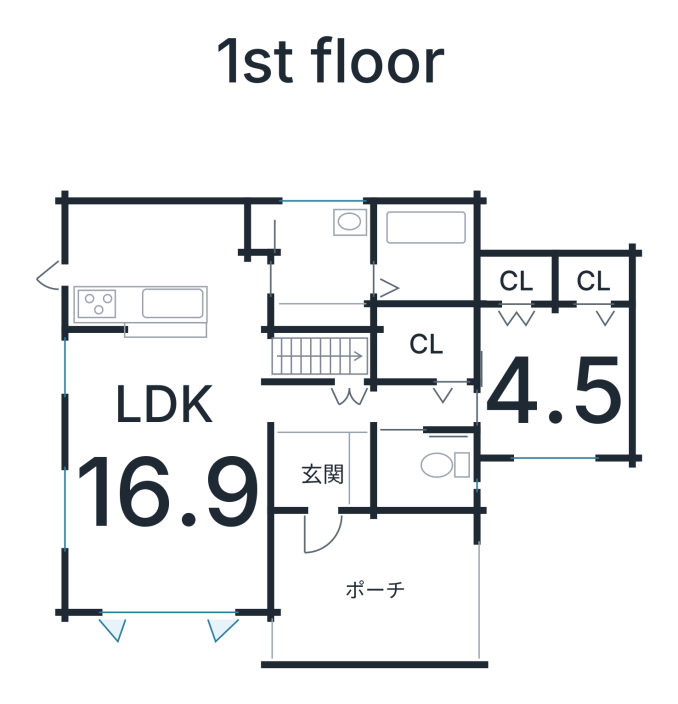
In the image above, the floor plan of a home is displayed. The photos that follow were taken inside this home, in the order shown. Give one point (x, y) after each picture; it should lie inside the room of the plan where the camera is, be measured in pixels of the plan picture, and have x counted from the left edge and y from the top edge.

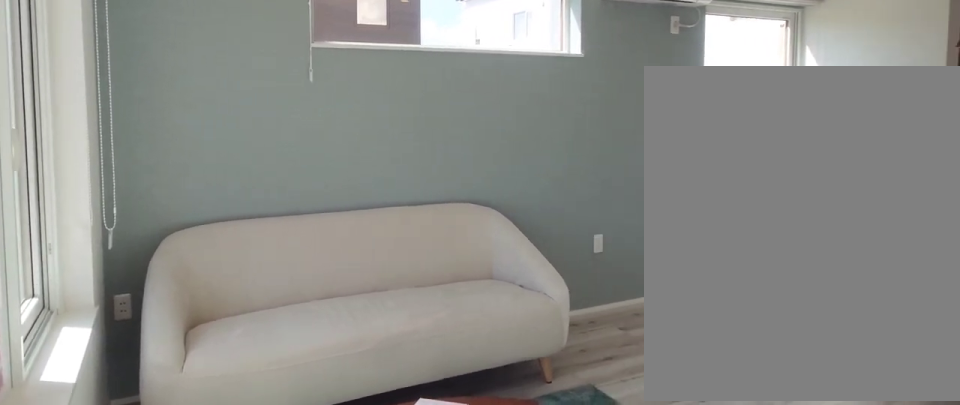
(170, 474)
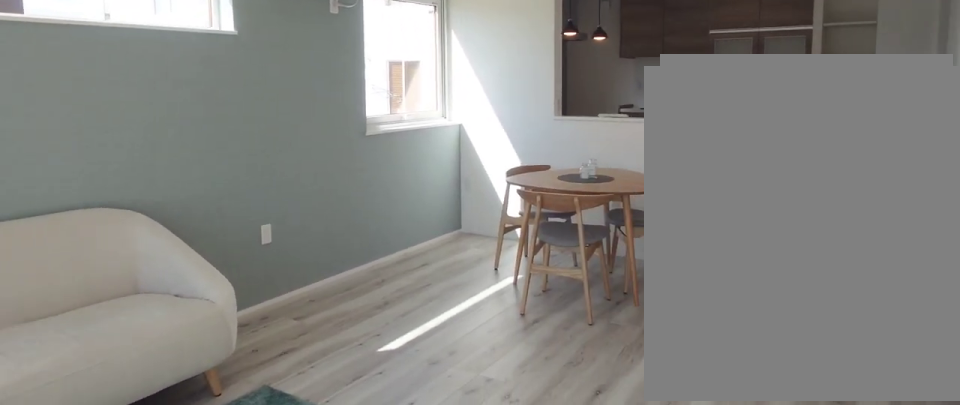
(170, 474)
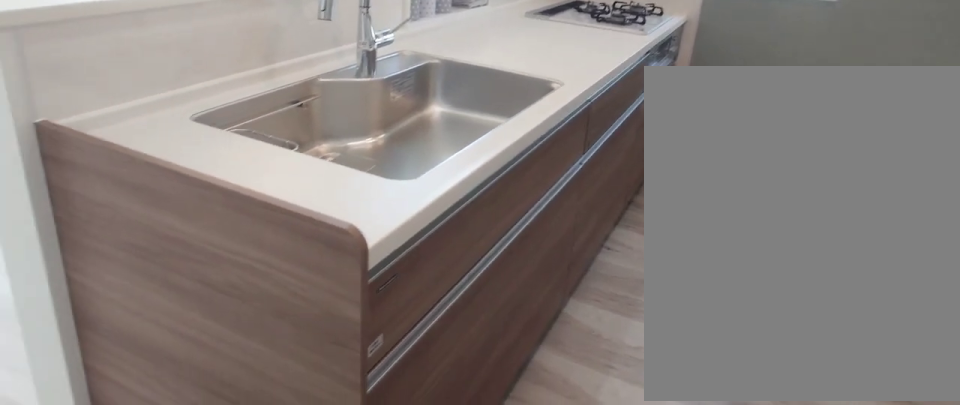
(168, 261)
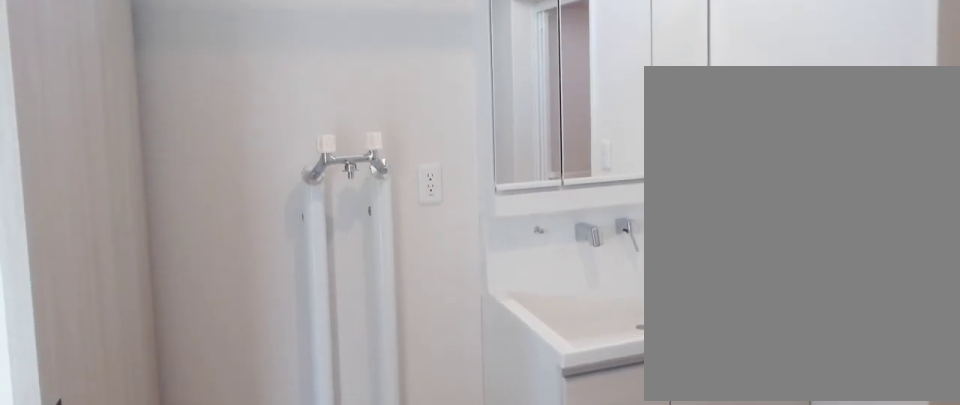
(323, 264)
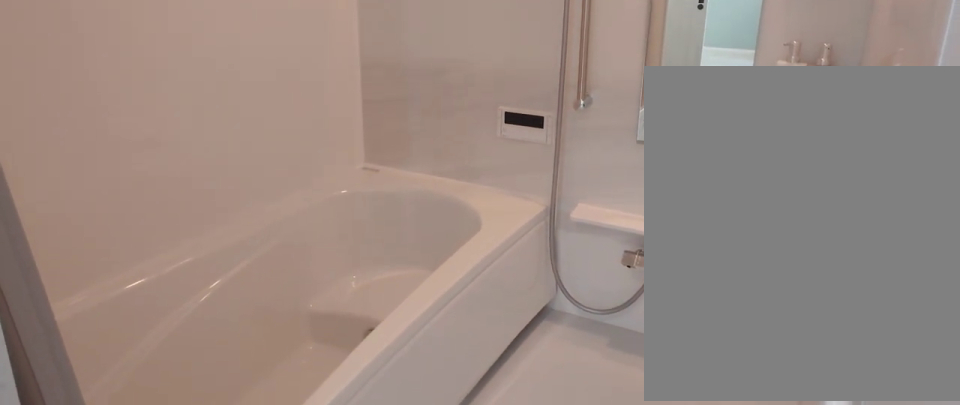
(422, 257)
